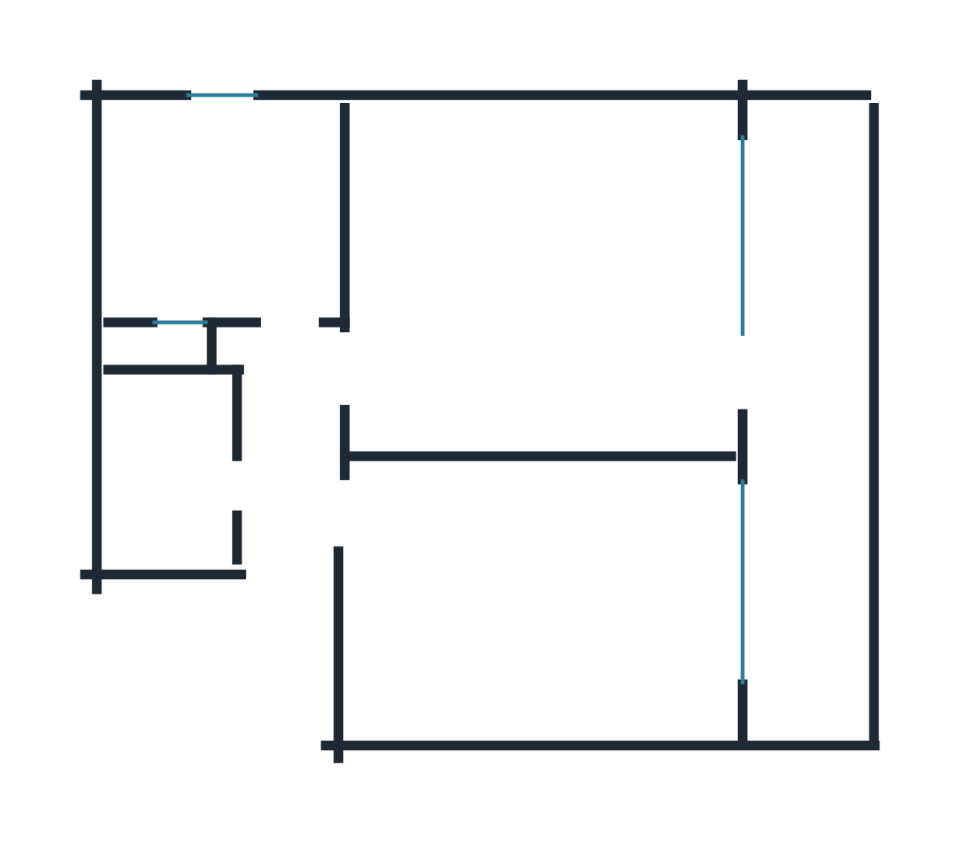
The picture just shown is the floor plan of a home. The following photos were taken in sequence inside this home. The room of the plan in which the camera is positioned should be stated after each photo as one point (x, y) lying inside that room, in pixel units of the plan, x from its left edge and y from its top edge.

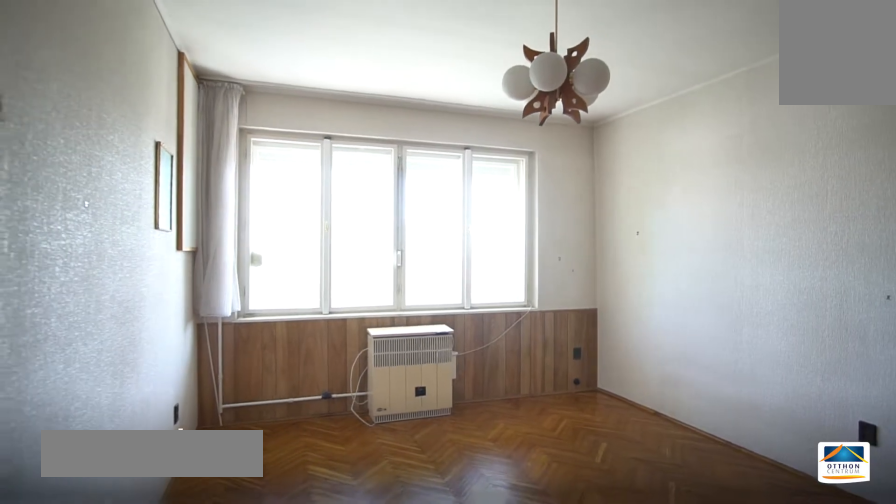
(547, 596)
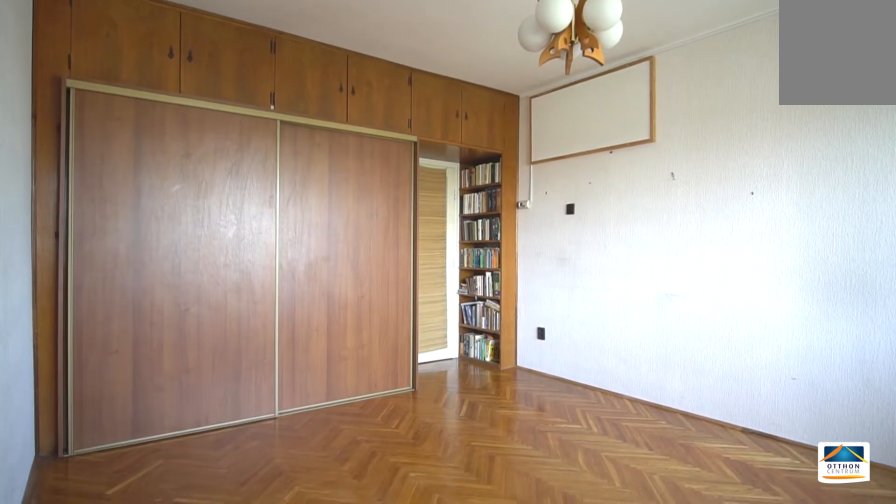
(547, 595)
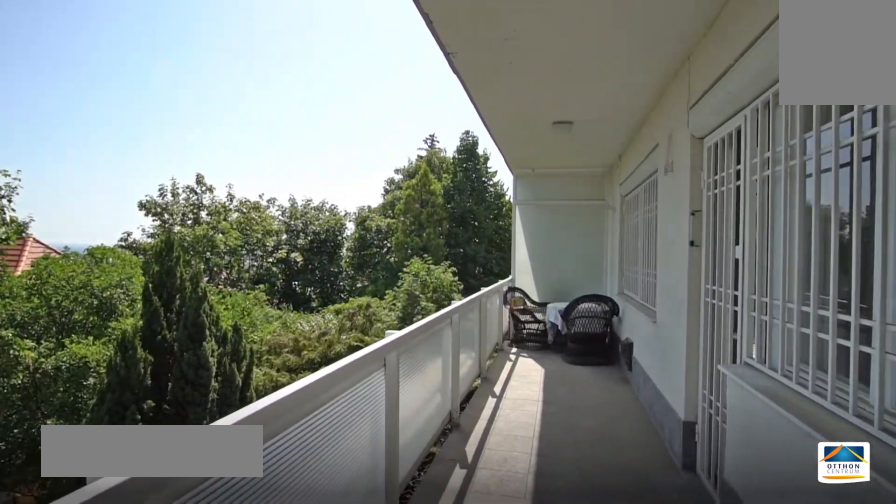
(816, 392)
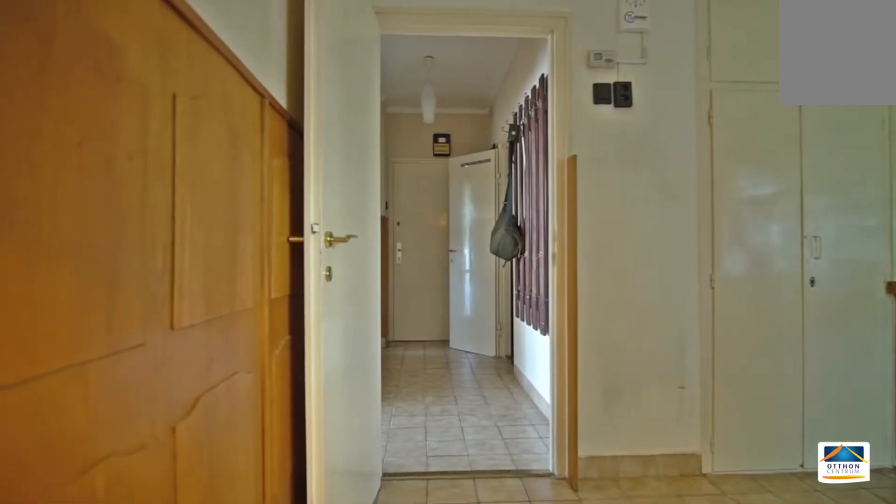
(240, 216)
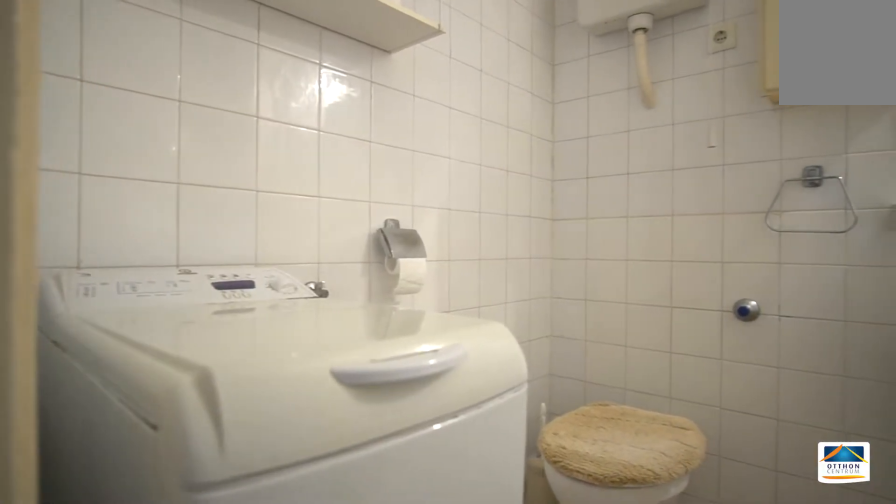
(168, 481)
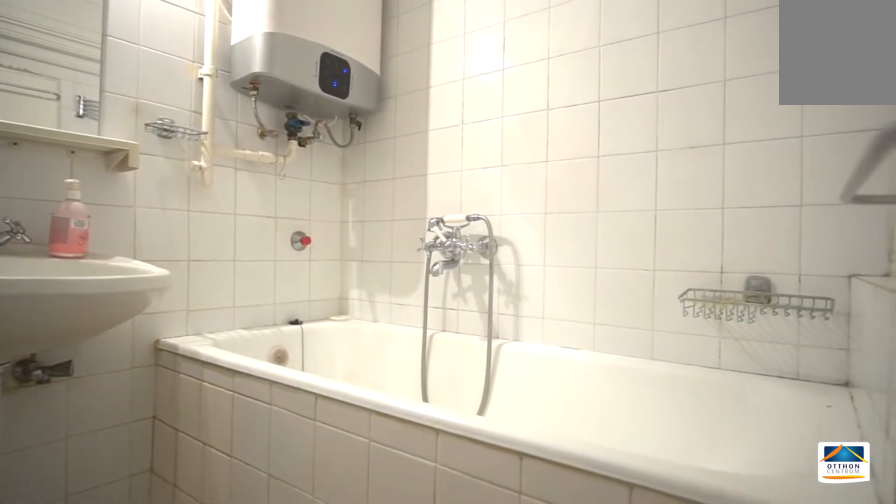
(166, 481)
